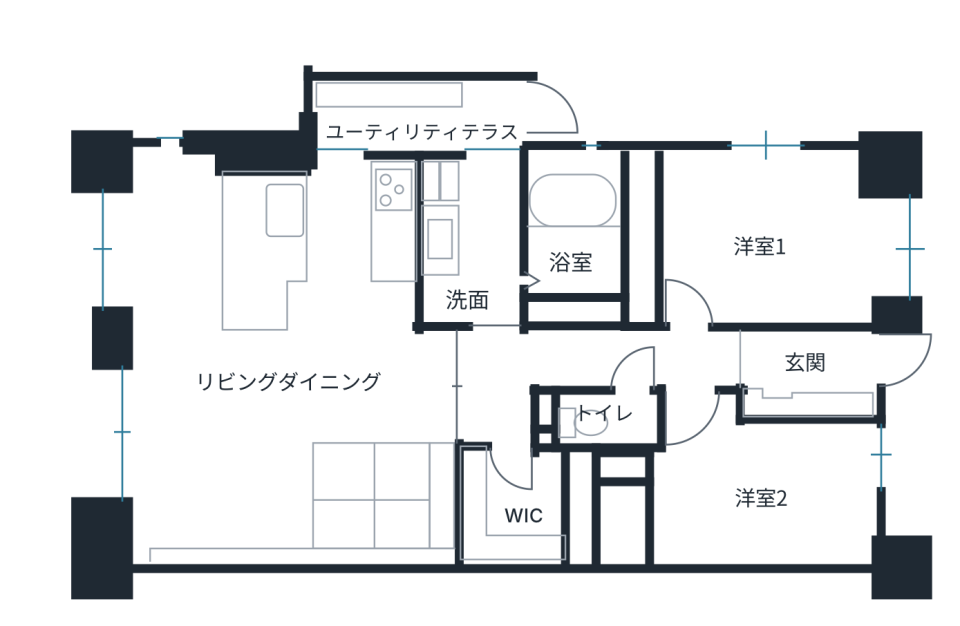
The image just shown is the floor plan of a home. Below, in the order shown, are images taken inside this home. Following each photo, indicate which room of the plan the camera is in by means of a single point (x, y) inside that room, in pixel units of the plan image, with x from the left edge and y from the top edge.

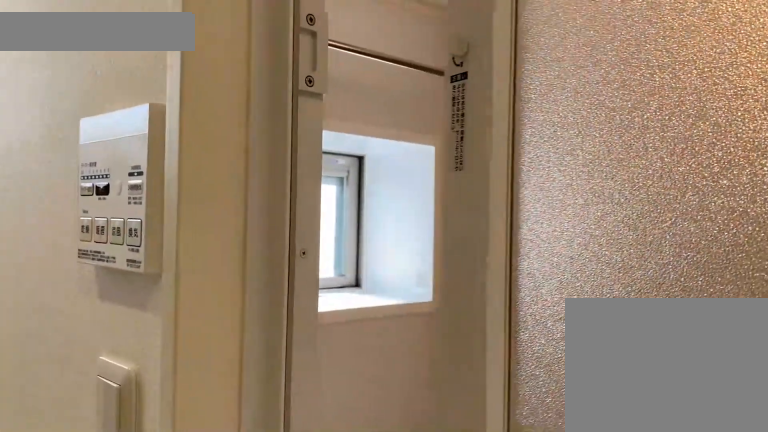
(573, 232)
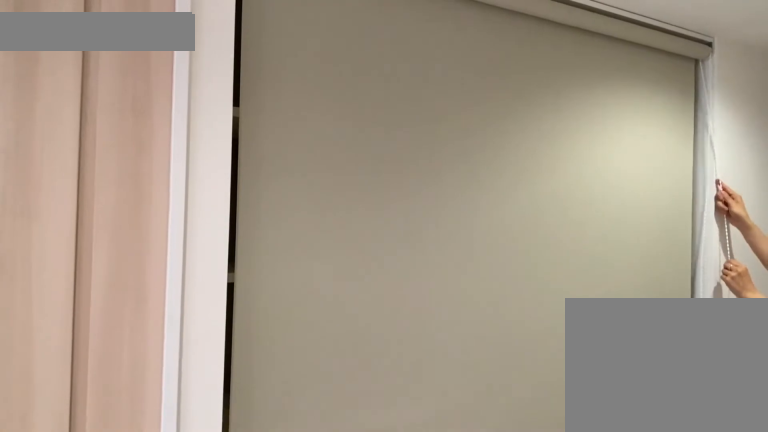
(597, 356)
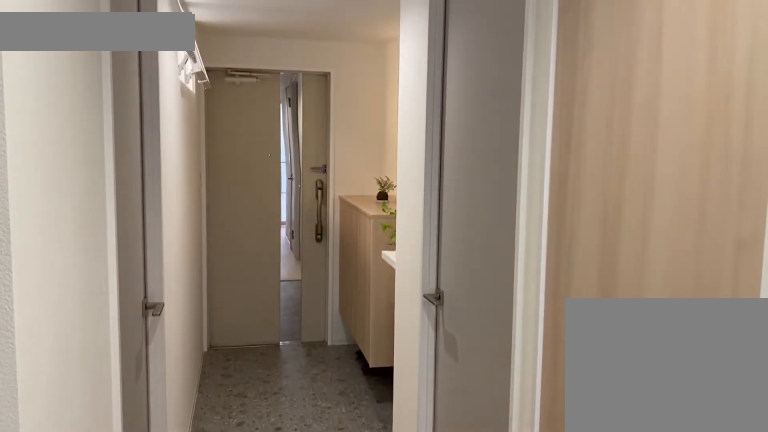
(596, 355)
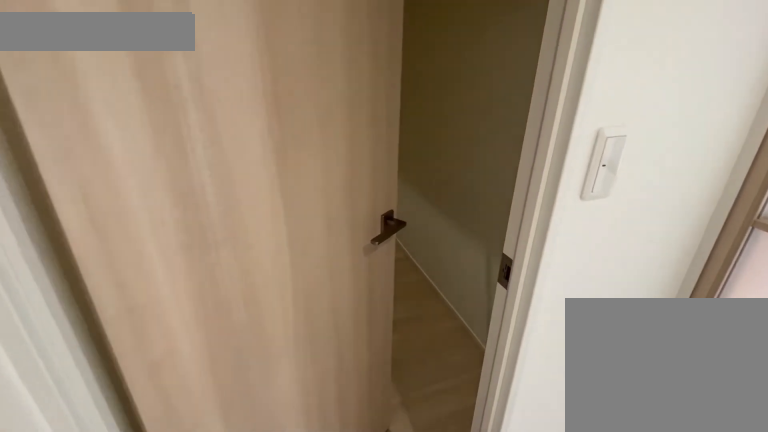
(530, 495)
